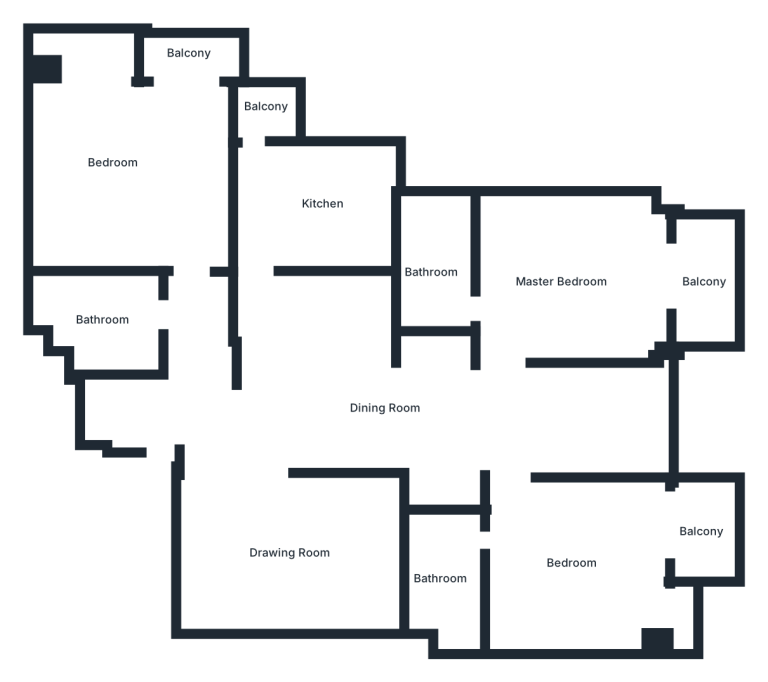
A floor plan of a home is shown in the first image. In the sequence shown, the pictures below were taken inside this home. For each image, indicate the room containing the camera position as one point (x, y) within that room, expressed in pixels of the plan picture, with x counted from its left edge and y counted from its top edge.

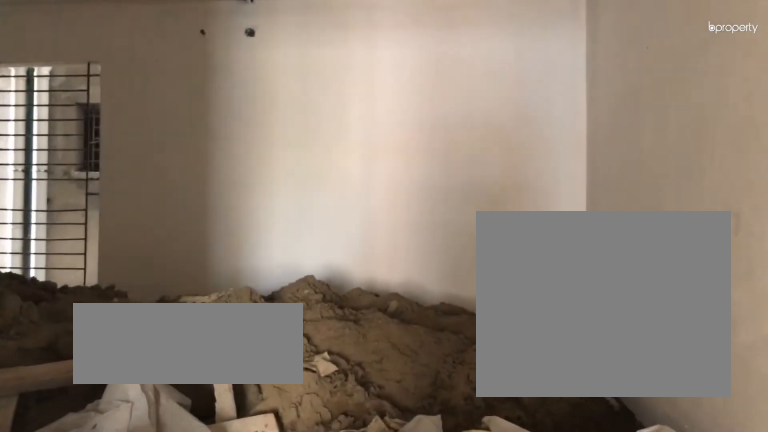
(367, 509)
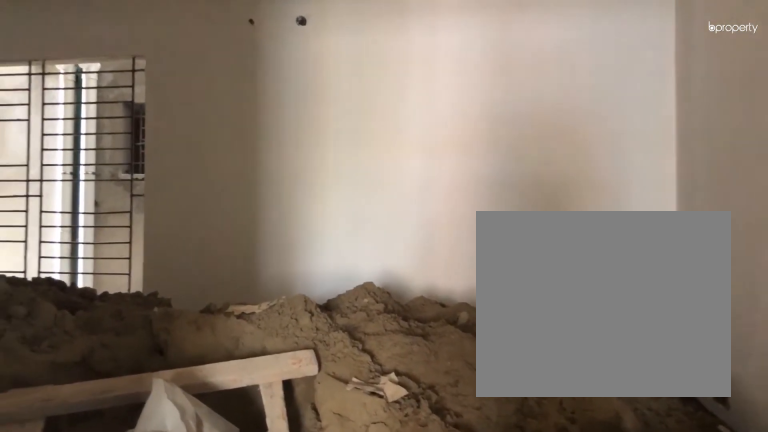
(367, 509)
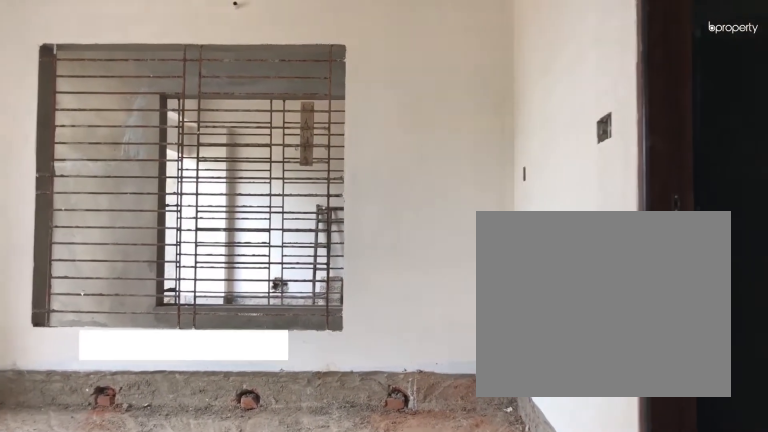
(525, 524)
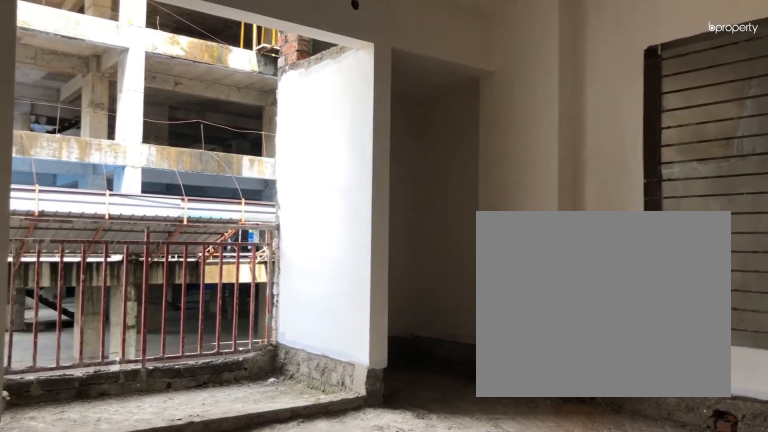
(575, 572)
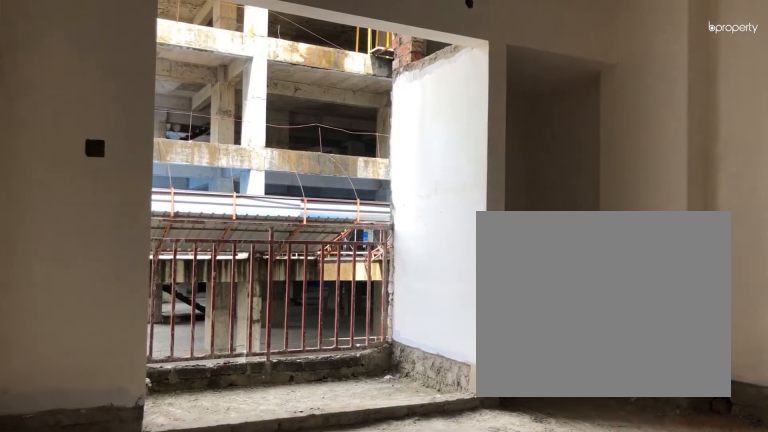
(575, 572)
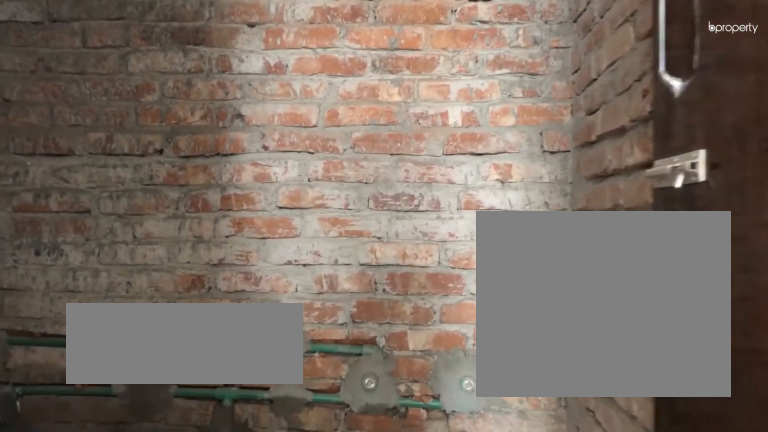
(450, 568)
